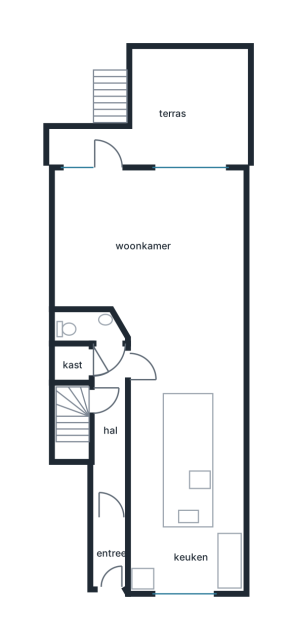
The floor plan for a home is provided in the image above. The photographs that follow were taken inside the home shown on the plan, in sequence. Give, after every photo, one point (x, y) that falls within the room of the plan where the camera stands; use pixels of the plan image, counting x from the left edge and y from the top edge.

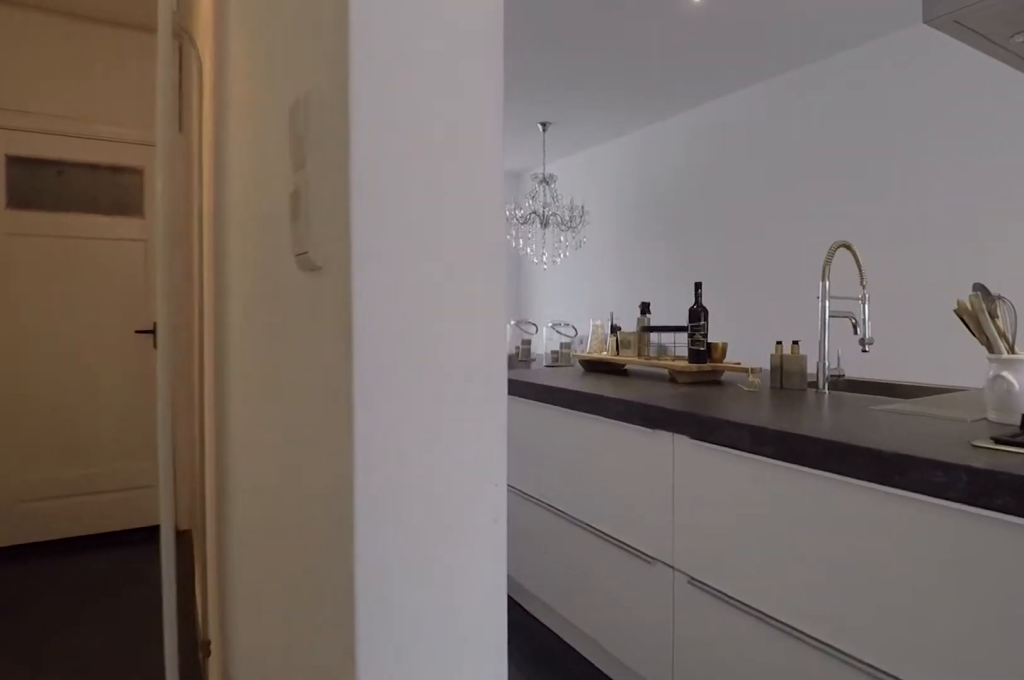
(110, 463)
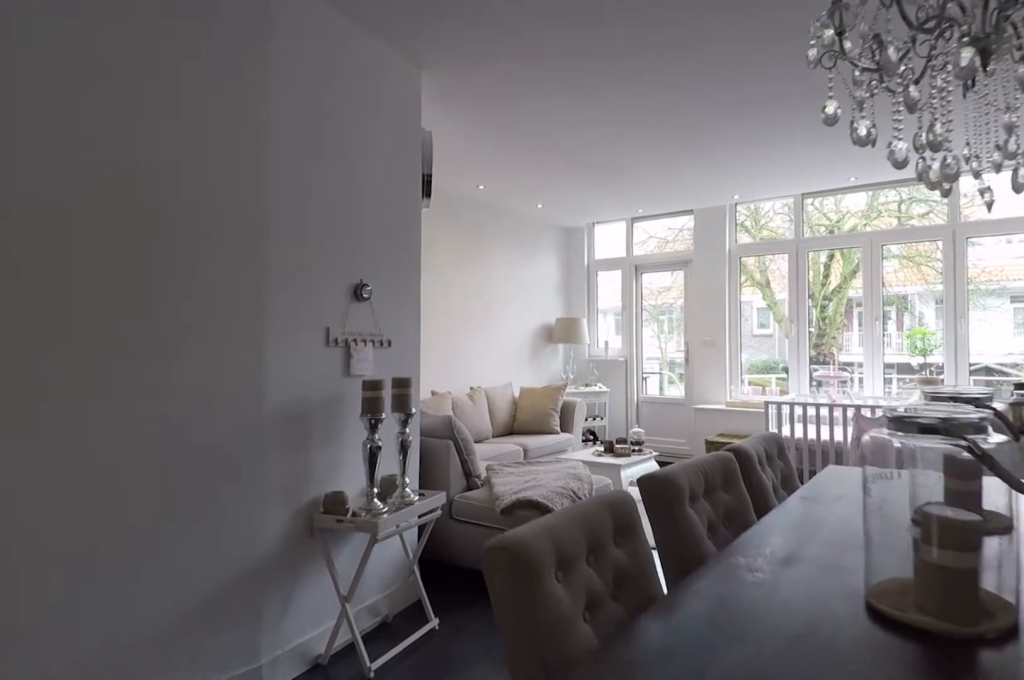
(186, 463)
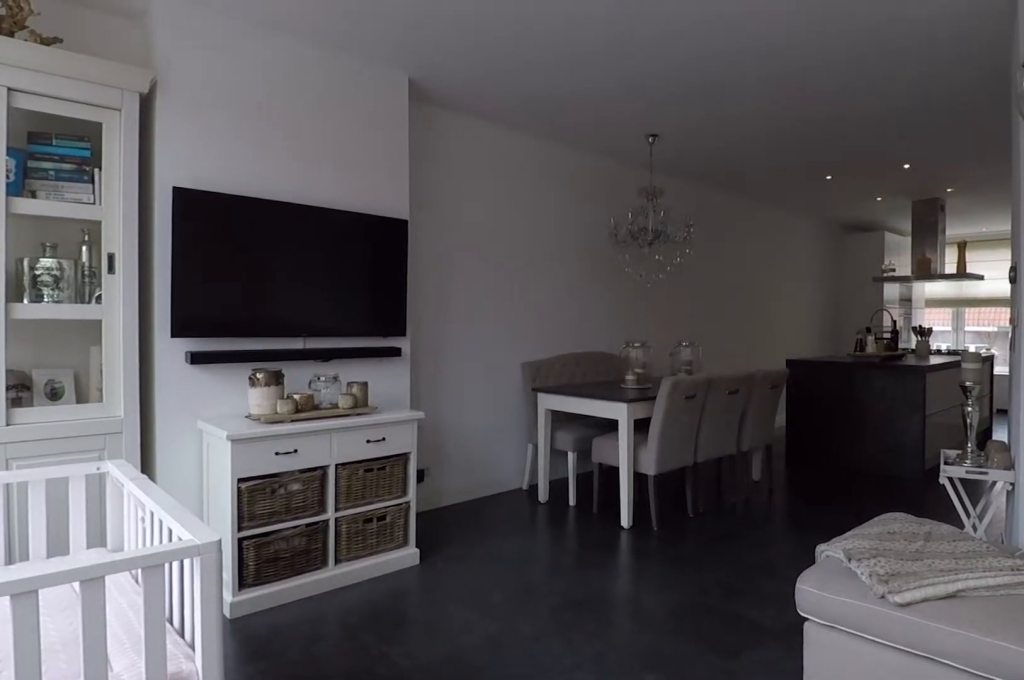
(102, 242)
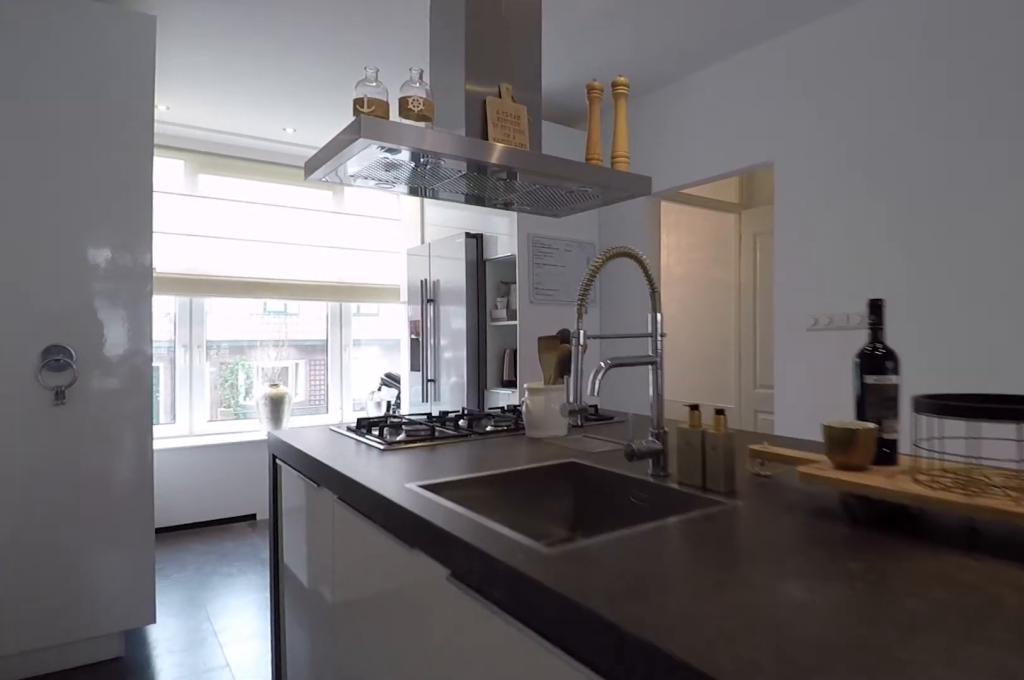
(186, 463)
